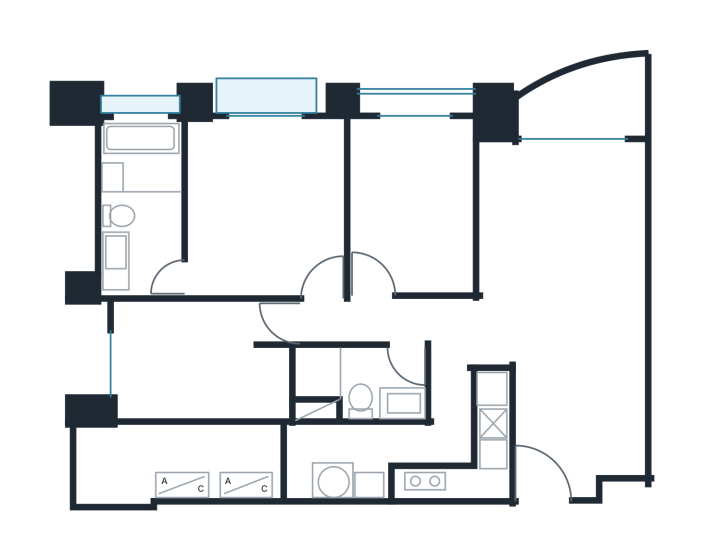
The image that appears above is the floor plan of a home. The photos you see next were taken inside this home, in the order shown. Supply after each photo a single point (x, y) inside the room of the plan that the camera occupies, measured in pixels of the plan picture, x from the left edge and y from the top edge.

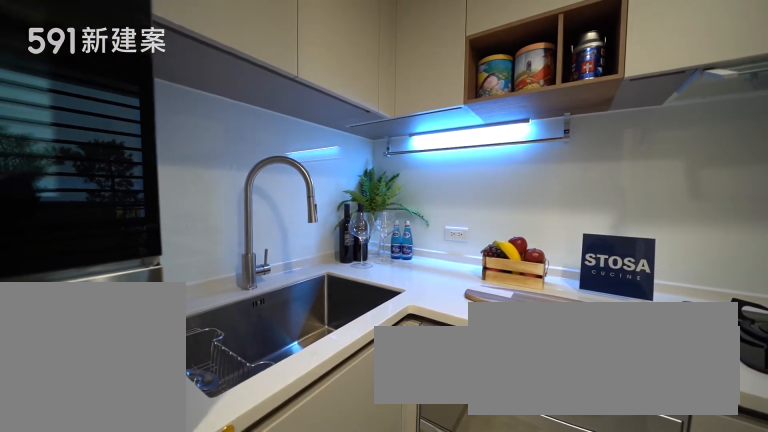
(446, 462)
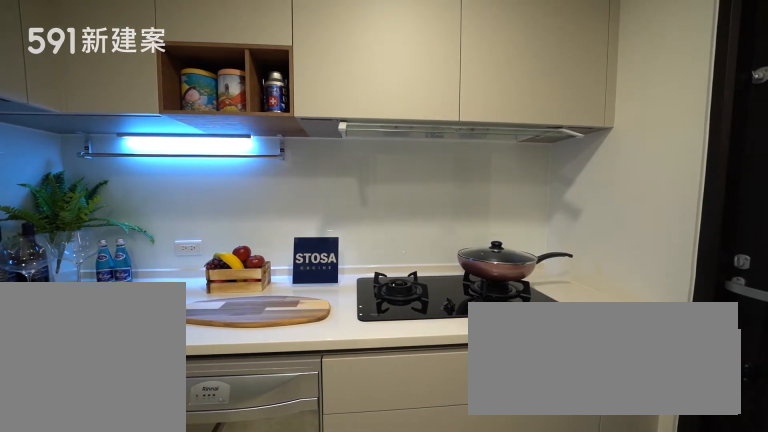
(446, 462)
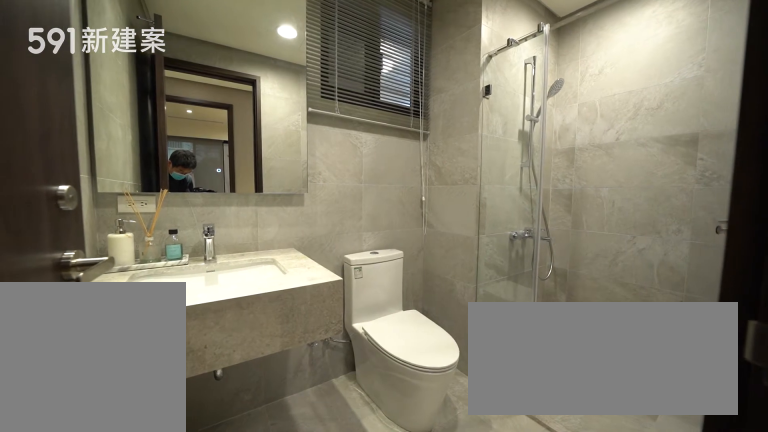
(360, 382)
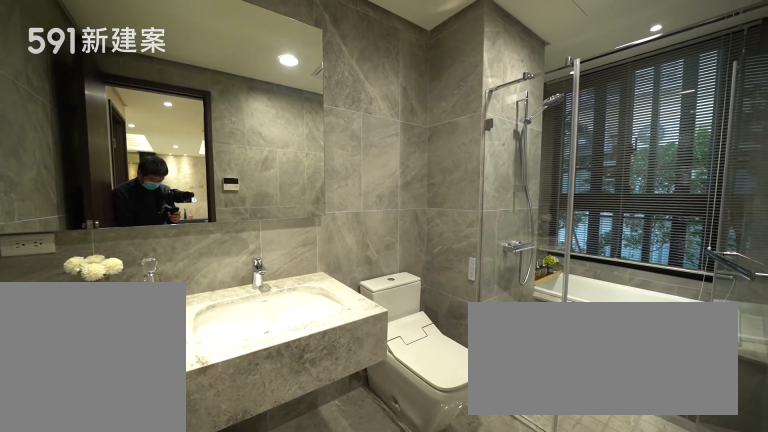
(143, 203)
